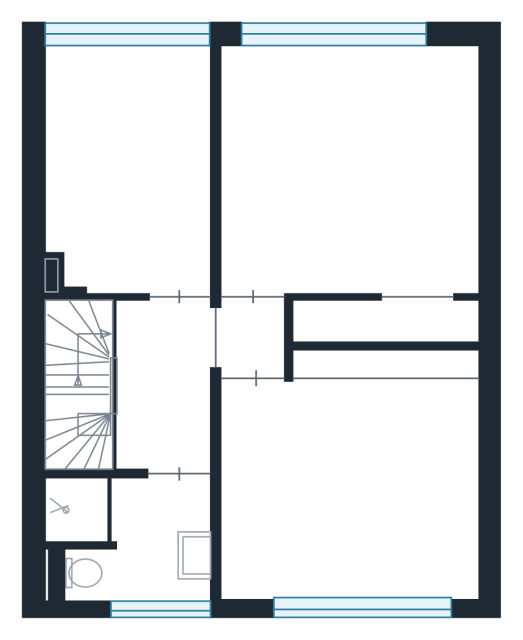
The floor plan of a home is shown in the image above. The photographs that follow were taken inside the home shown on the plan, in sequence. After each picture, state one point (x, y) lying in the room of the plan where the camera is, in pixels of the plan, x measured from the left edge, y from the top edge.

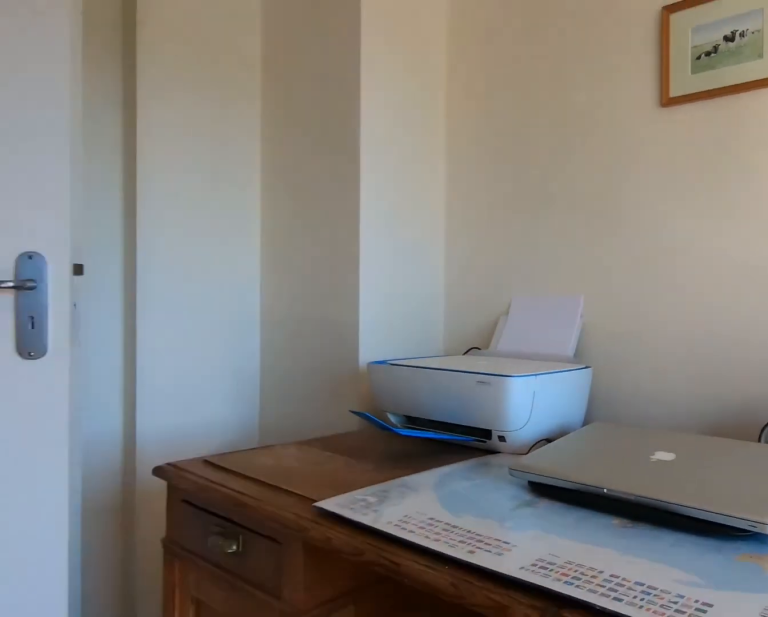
(130, 165)
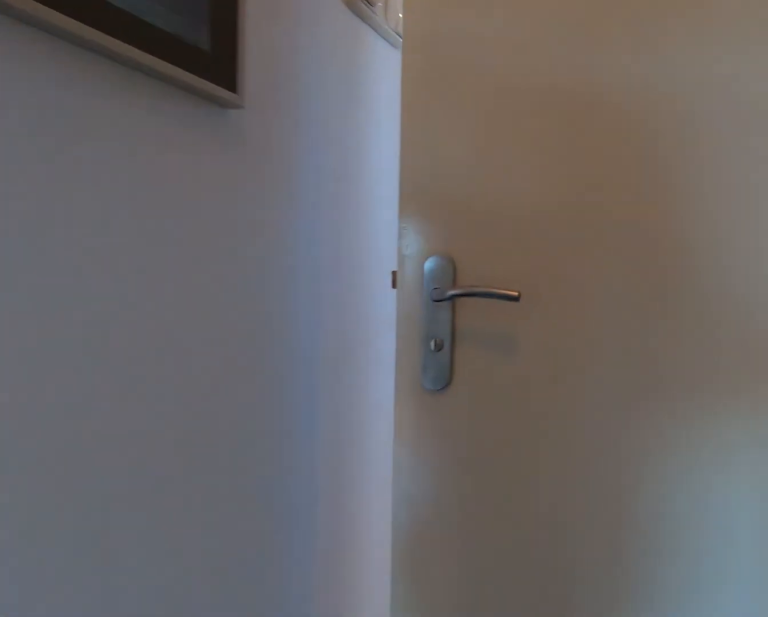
(184, 373)
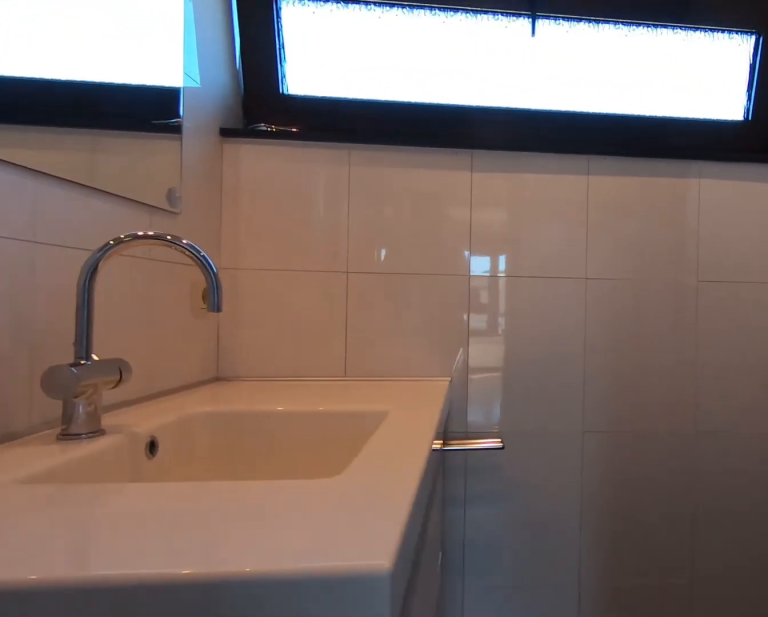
(131, 534)
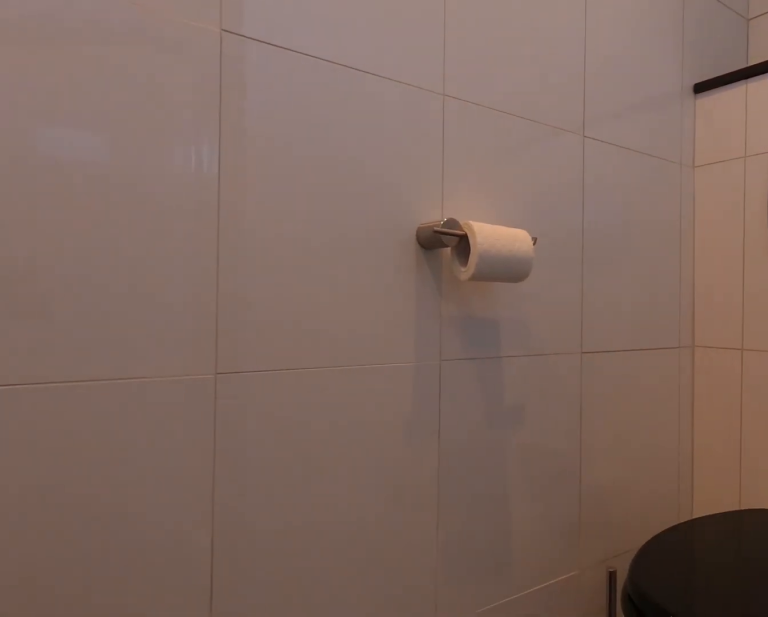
(131, 534)
